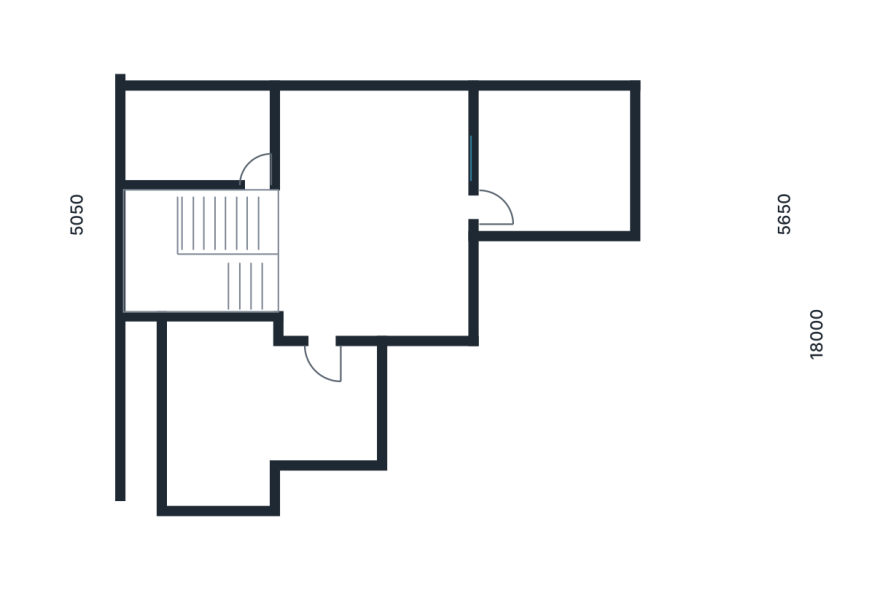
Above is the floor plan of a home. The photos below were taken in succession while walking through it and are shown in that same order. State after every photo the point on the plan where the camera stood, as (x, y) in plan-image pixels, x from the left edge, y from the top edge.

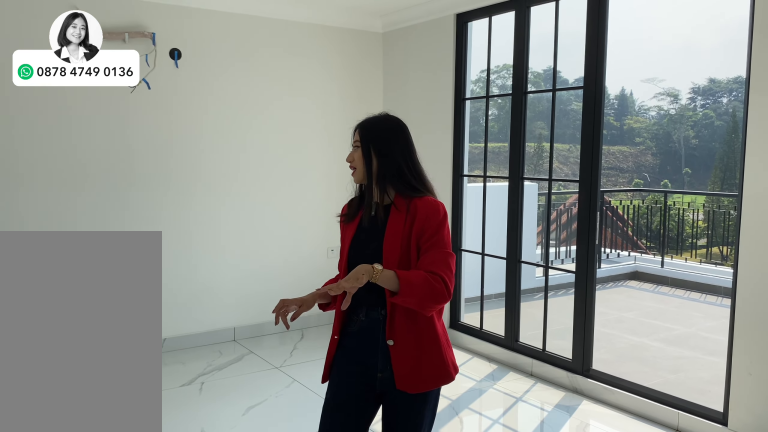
(362, 164)
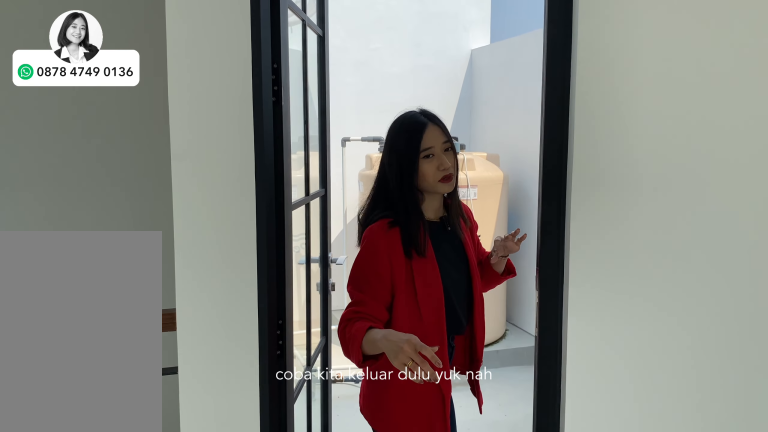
(368, 210)
